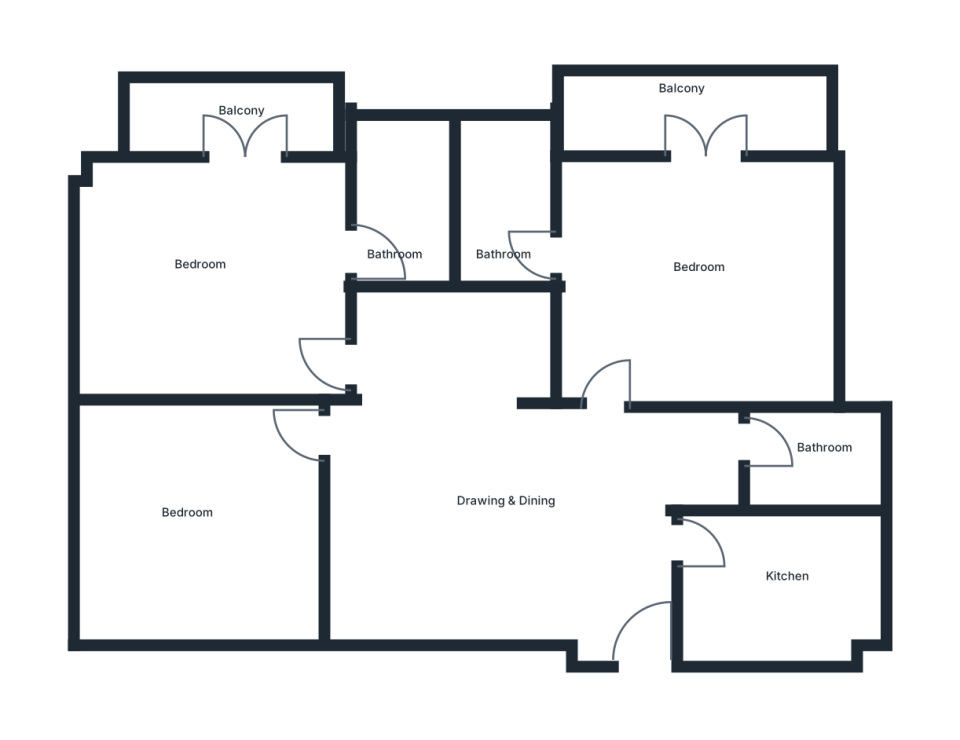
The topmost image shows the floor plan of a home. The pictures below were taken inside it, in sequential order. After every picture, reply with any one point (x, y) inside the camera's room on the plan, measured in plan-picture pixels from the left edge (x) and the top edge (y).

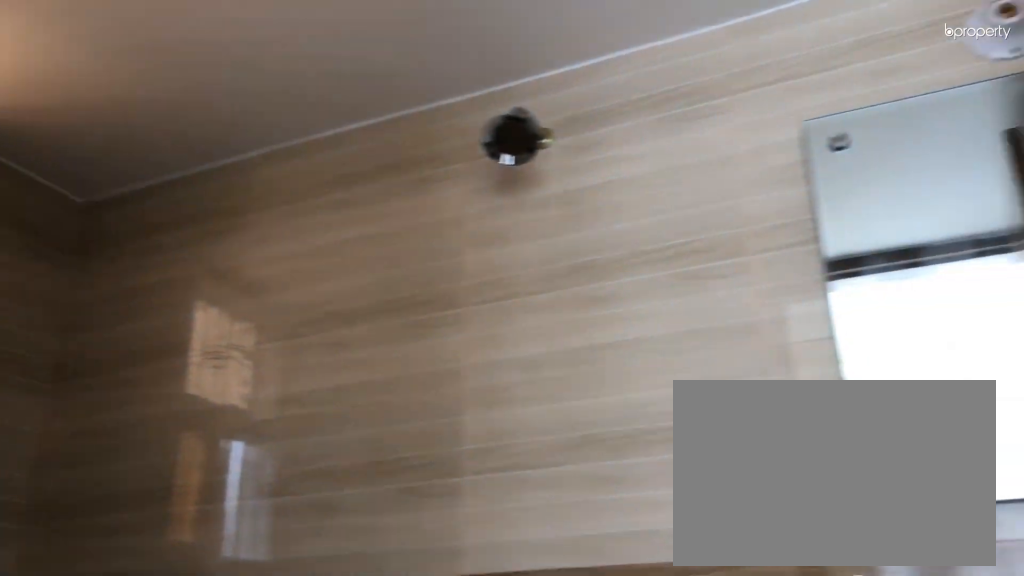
(409, 226)
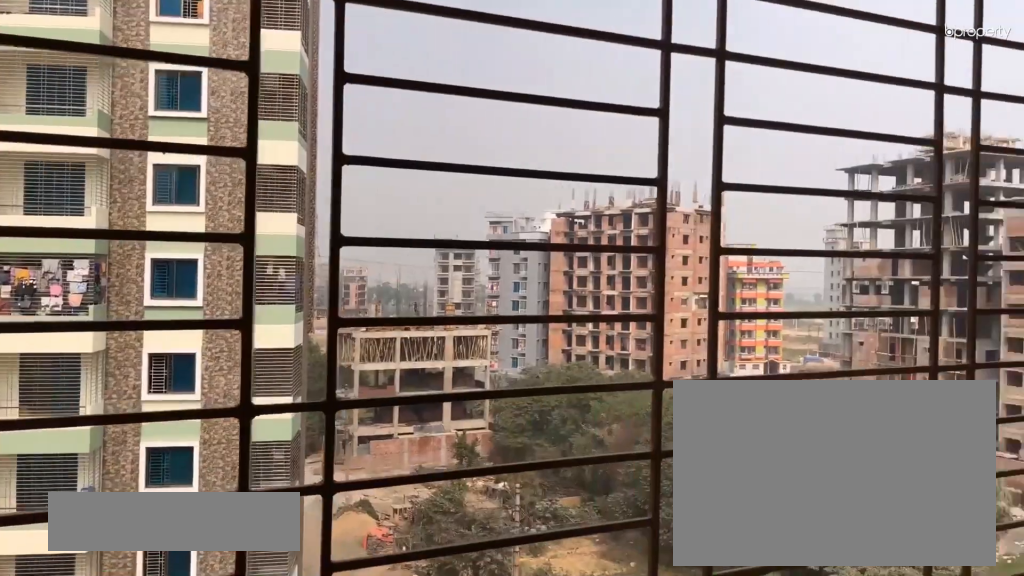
(239, 99)
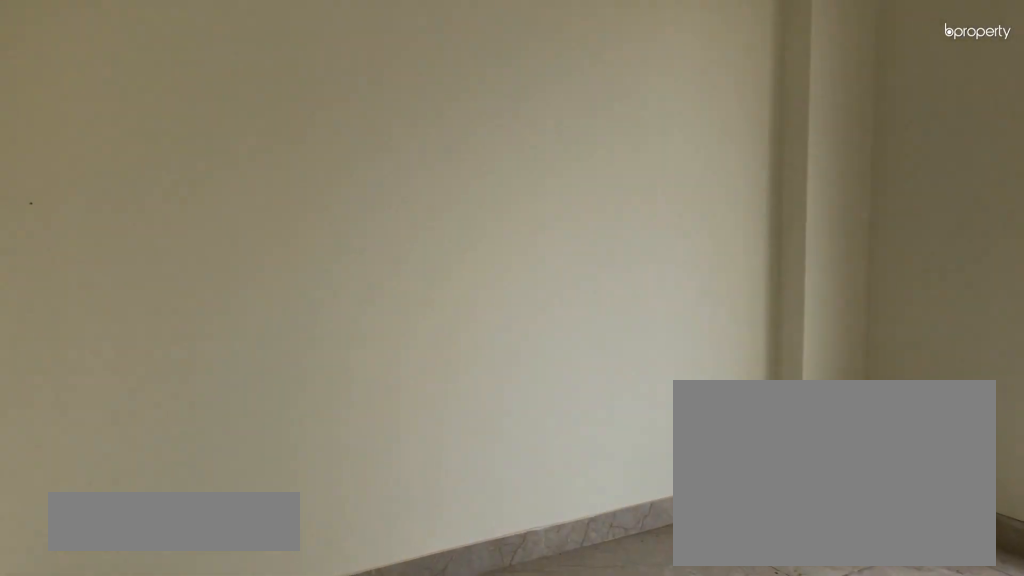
(201, 517)
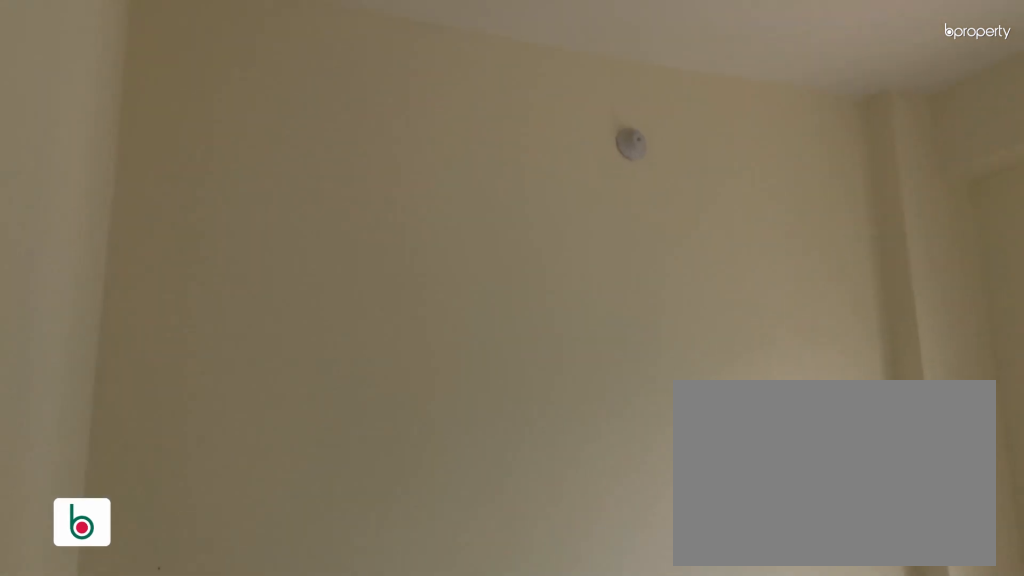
(201, 517)
